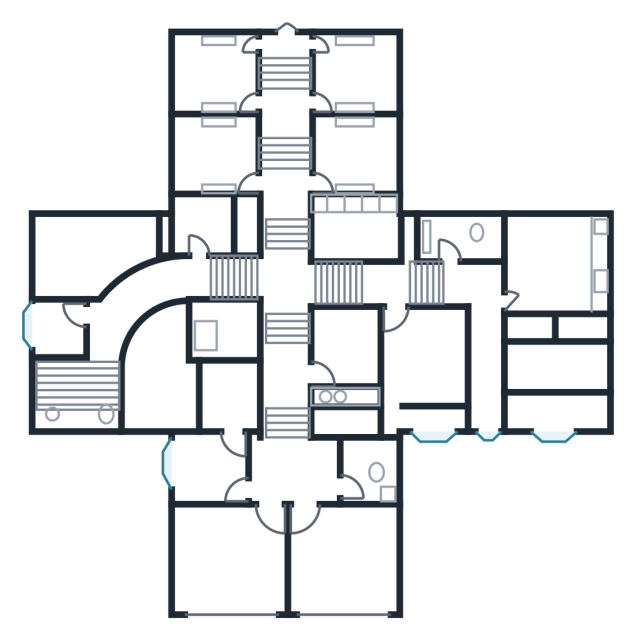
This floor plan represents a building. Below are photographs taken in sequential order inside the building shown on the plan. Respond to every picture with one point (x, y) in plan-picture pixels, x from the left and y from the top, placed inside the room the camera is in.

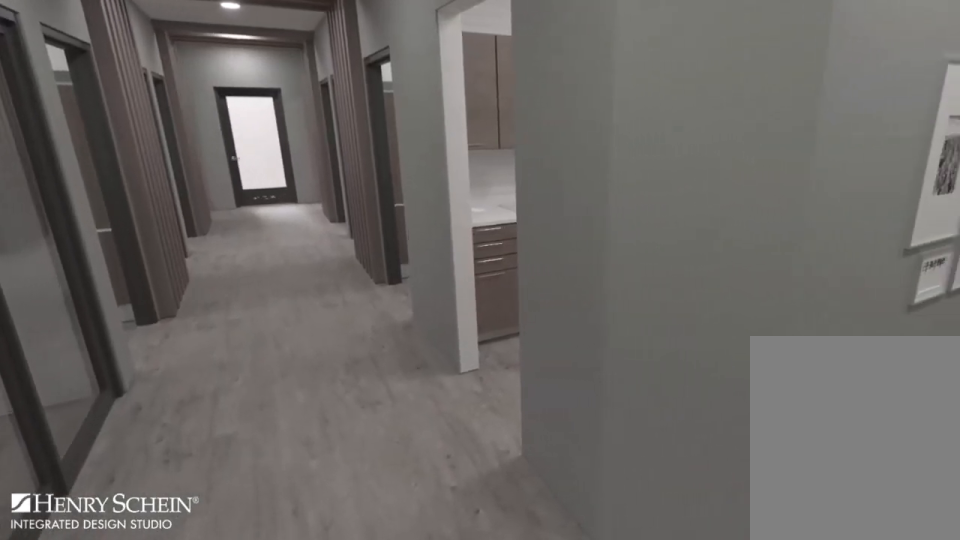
(338, 285)
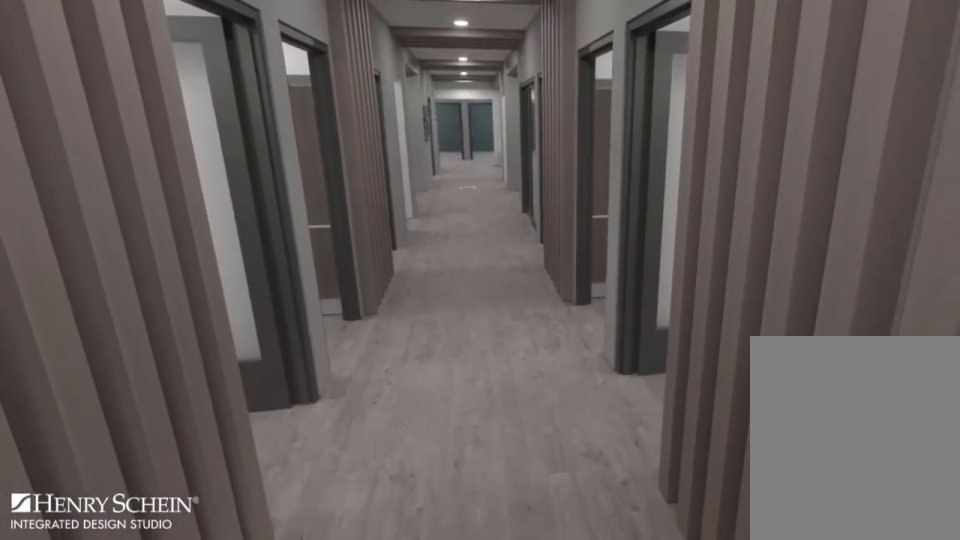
(286, 80)
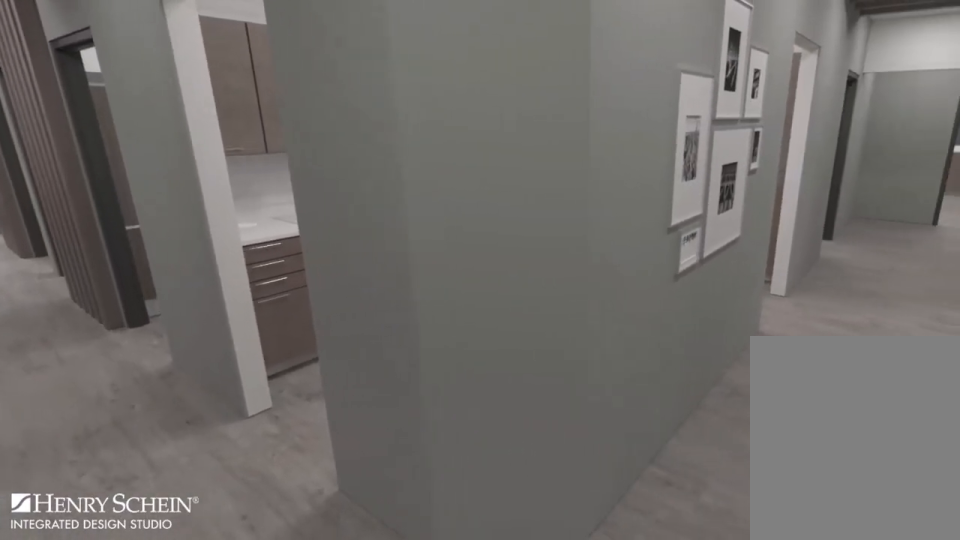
(287, 282)
